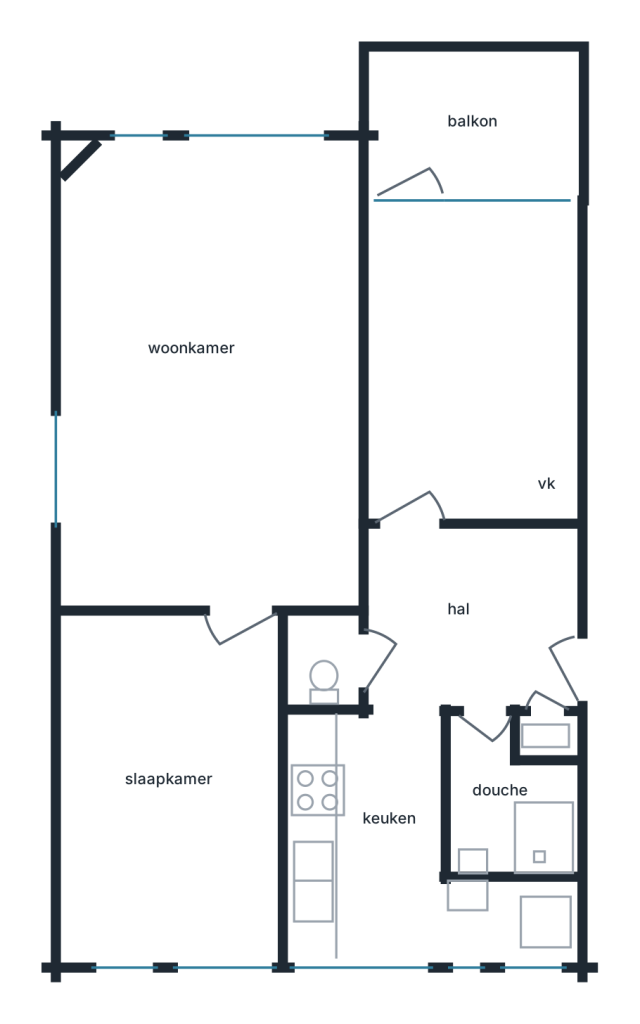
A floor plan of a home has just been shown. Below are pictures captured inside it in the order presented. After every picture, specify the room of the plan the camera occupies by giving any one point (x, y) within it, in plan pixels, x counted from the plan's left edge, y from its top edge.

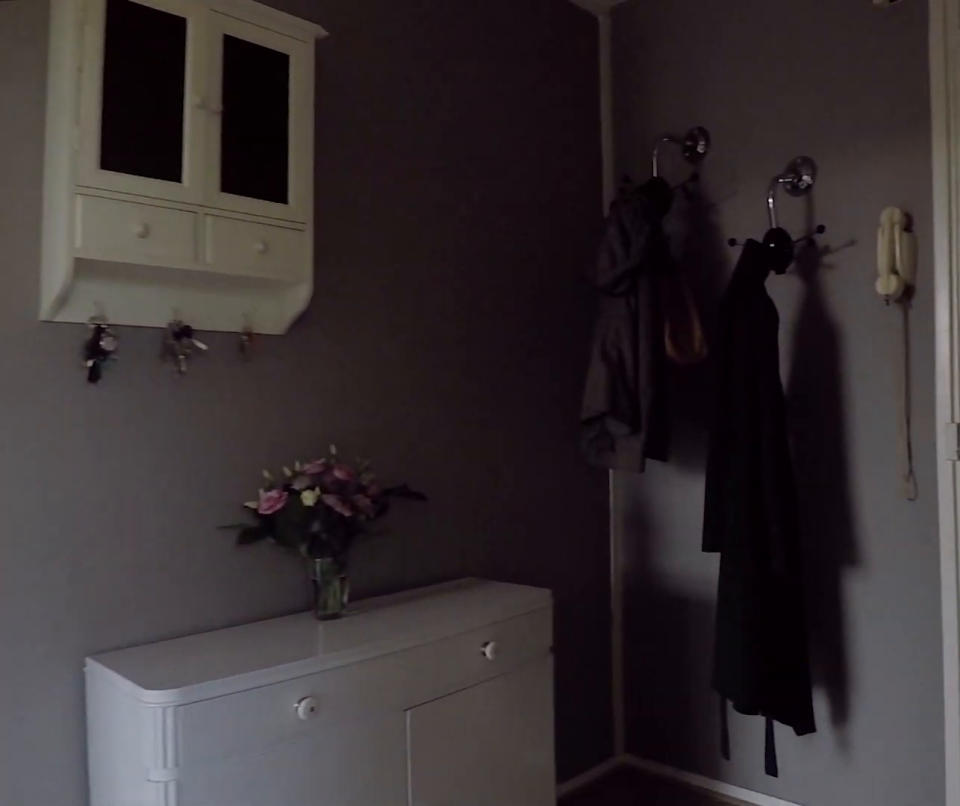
(472, 618)
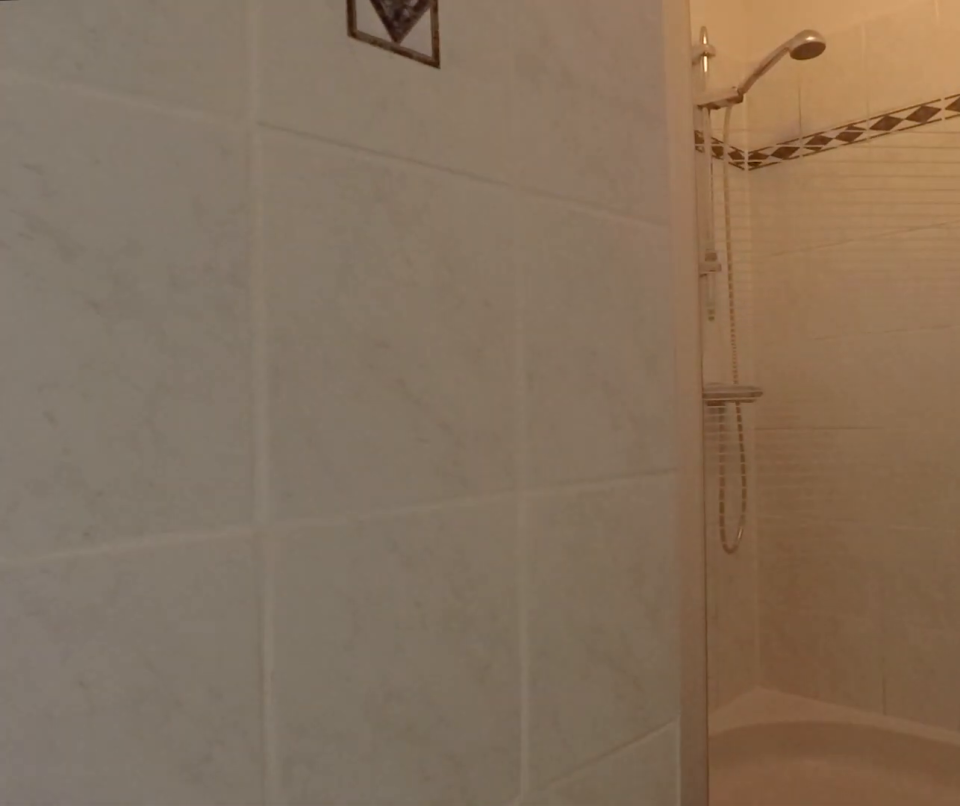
(506, 804)
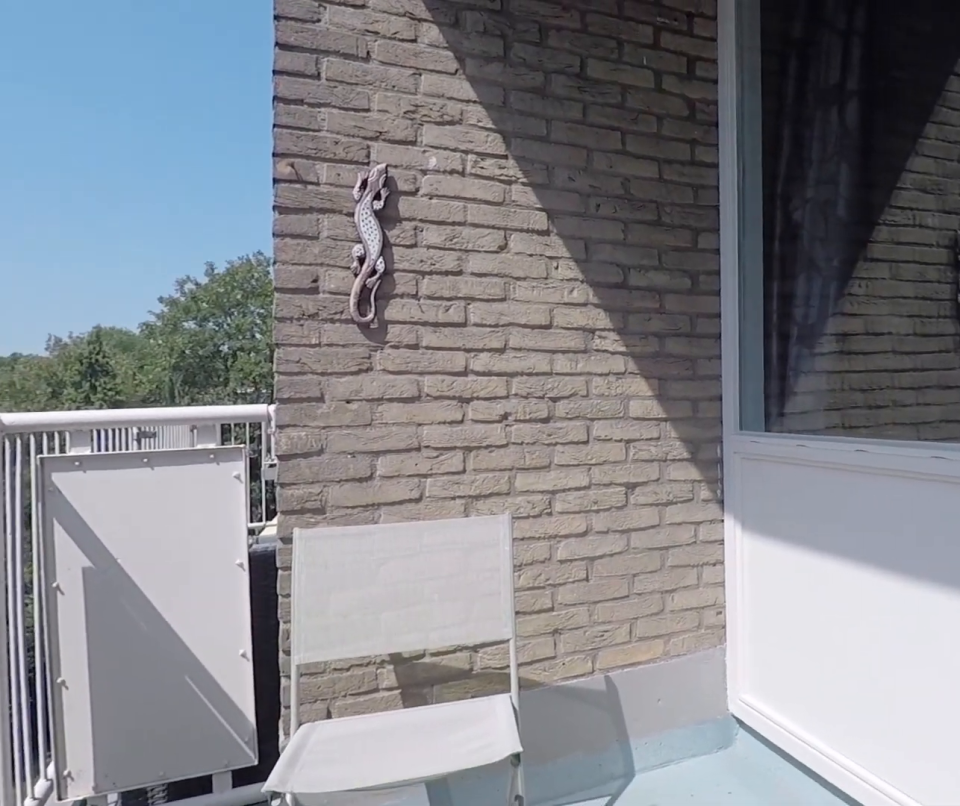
(473, 119)
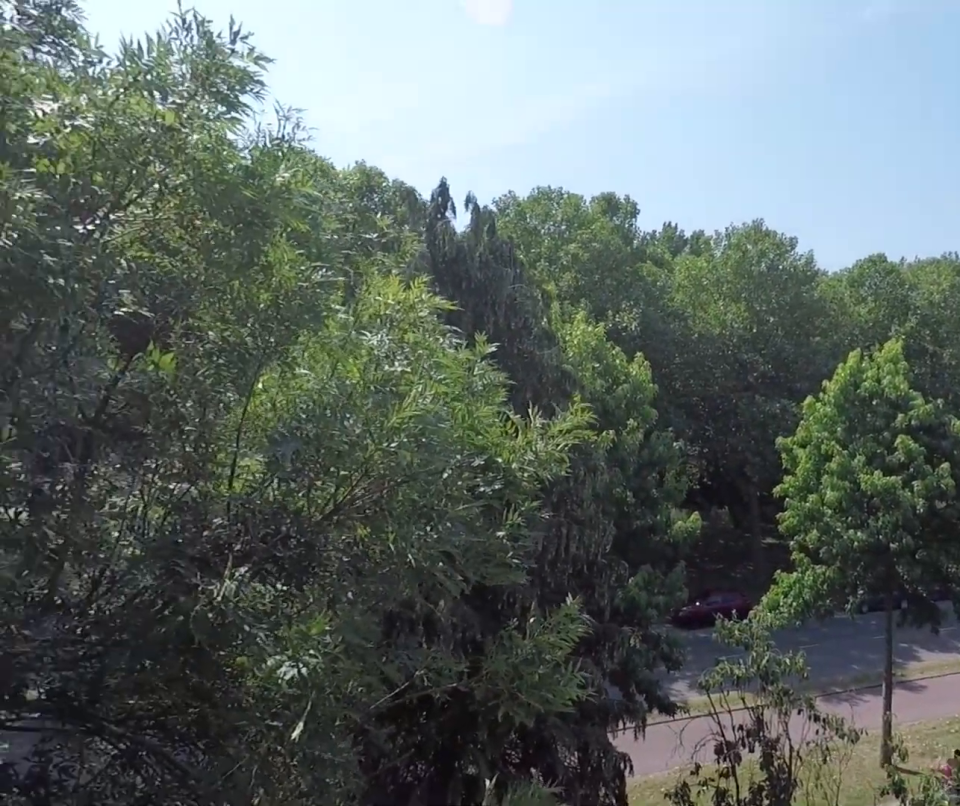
(473, 119)
